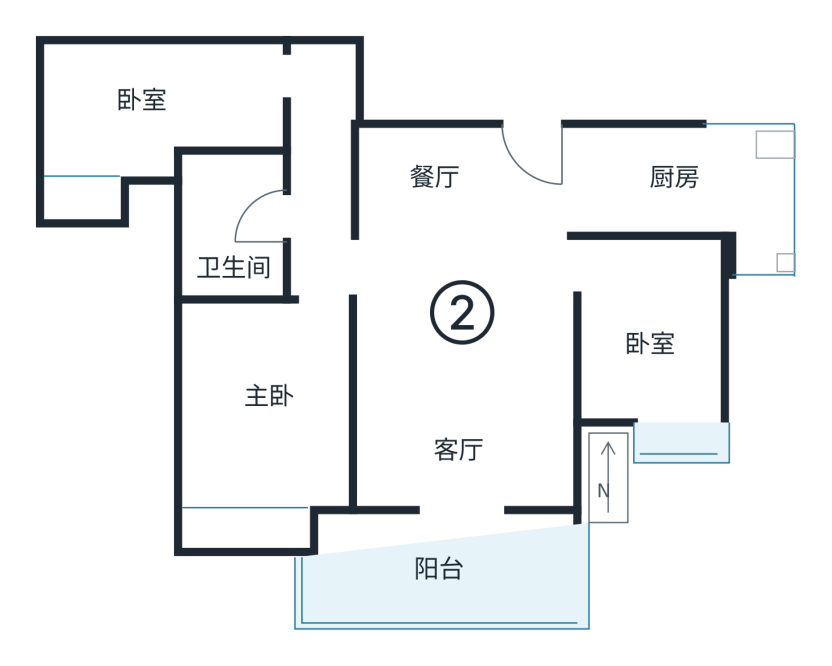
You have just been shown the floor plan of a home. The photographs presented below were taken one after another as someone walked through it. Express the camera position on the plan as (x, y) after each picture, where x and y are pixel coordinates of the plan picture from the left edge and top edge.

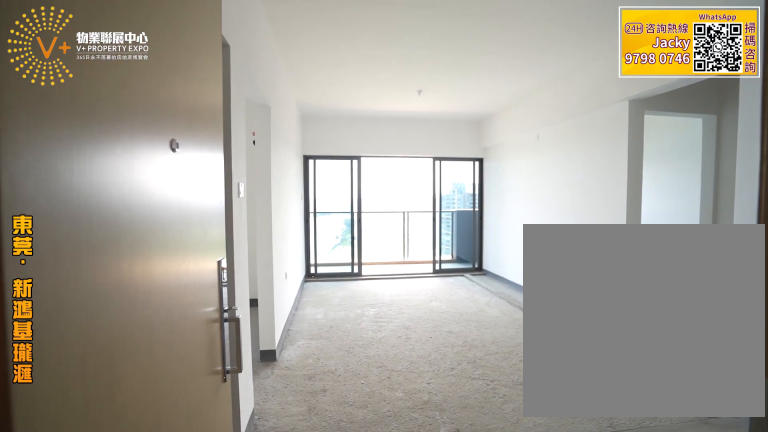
(498, 209)
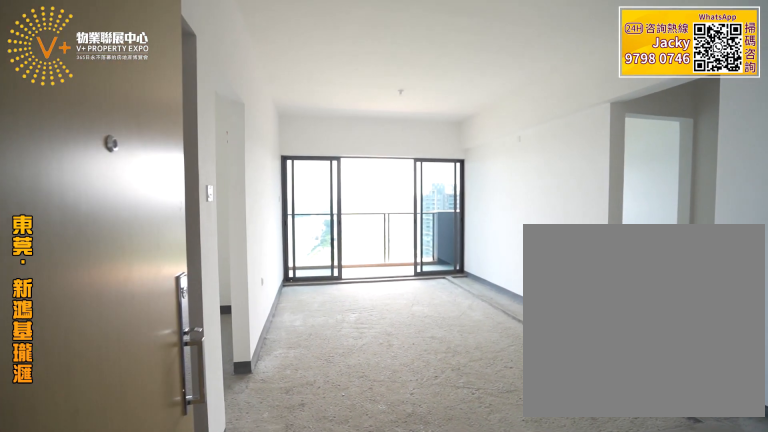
(504, 205)
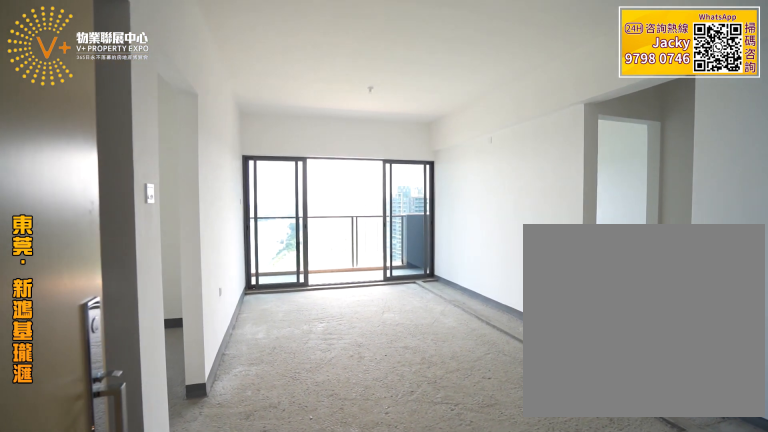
(503, 207)
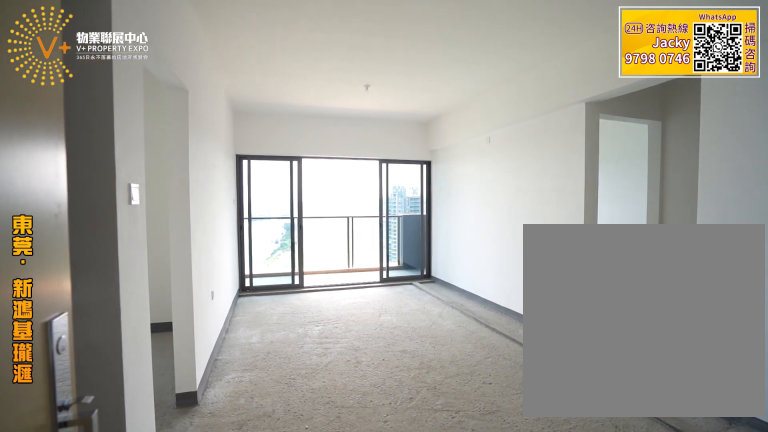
(503, 207)
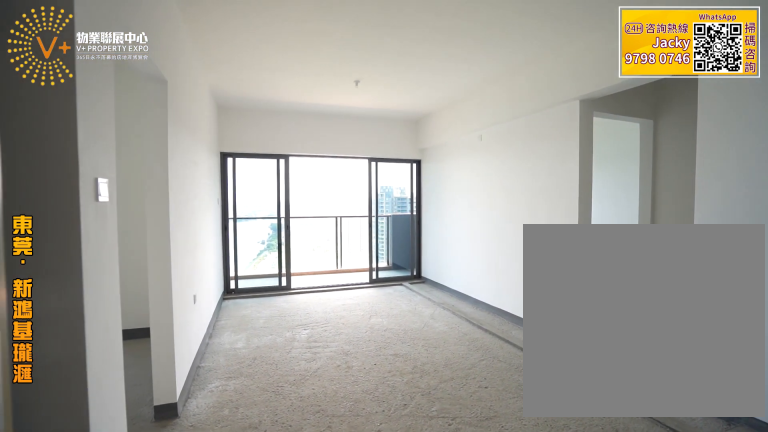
(500, 206)
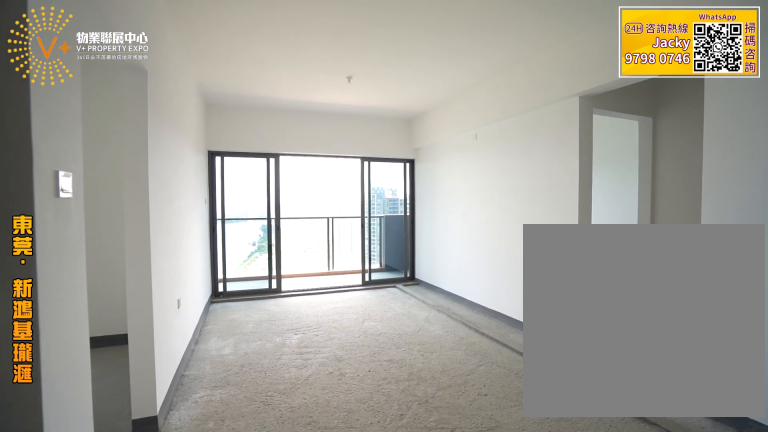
(497, 206)
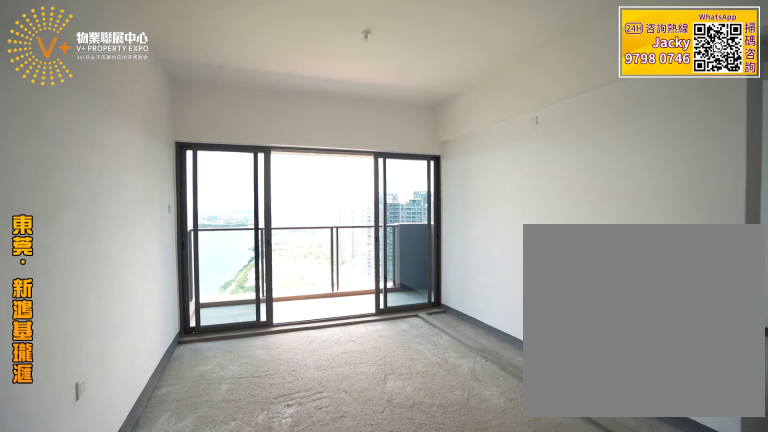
(501, 209)
